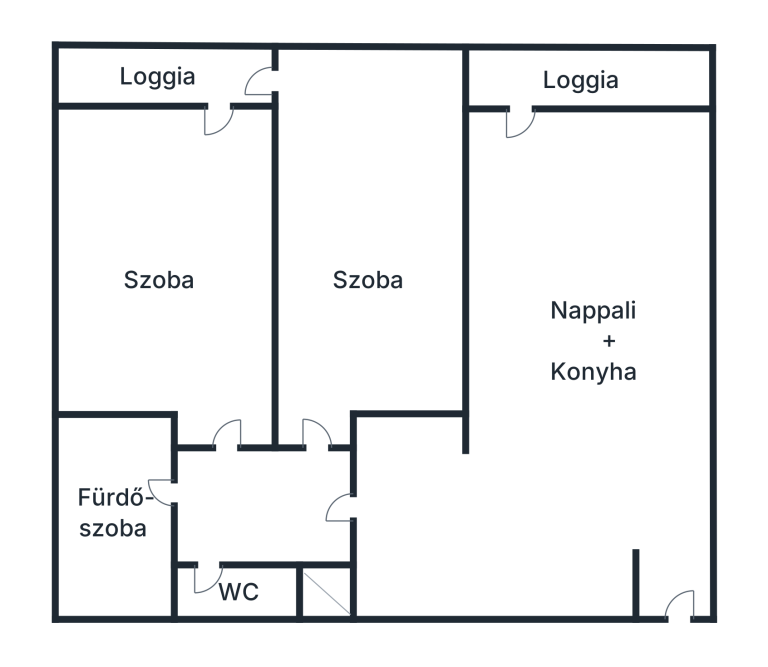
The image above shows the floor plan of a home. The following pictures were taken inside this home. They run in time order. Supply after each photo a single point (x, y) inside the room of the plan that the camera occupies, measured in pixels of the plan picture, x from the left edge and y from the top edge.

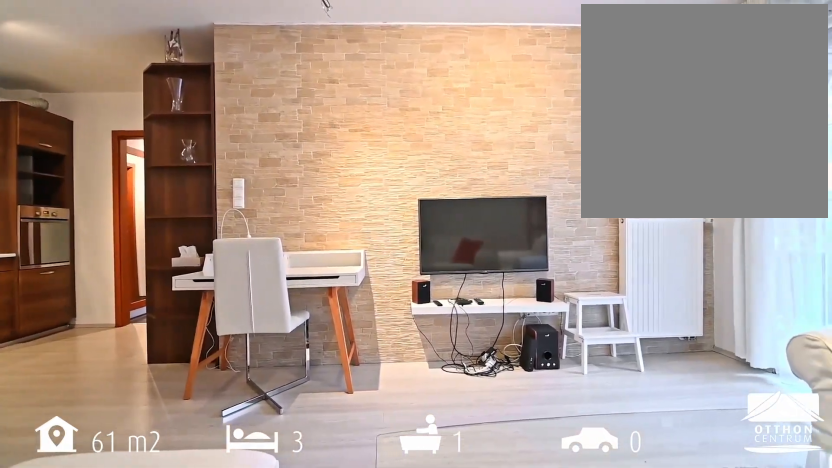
(569, 439)
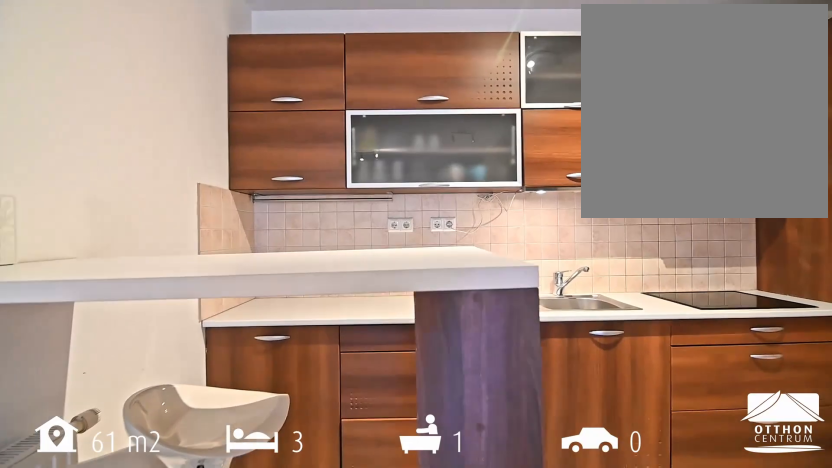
(569, 439)
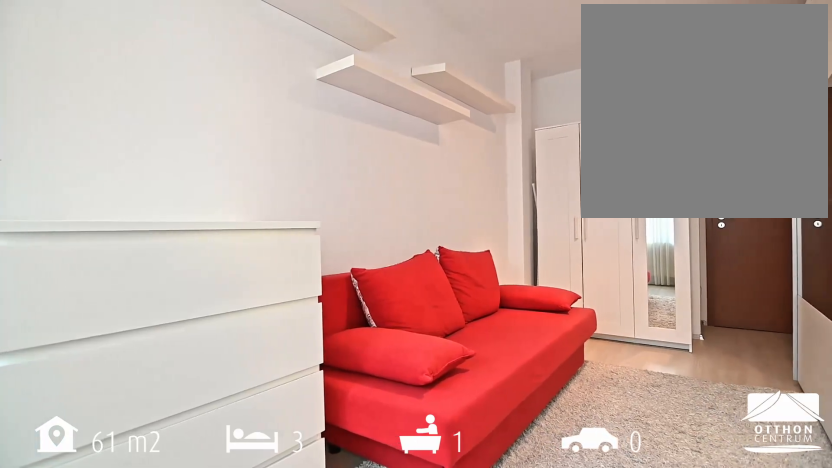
(374, 243)
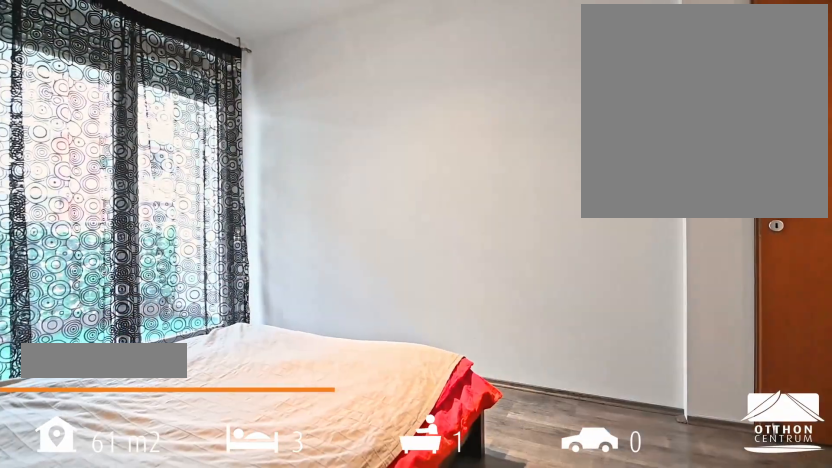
(164, 276)
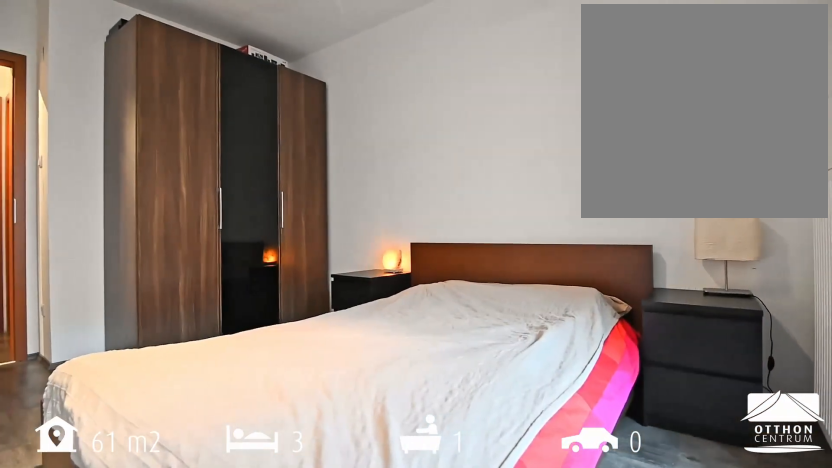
(164, 276)
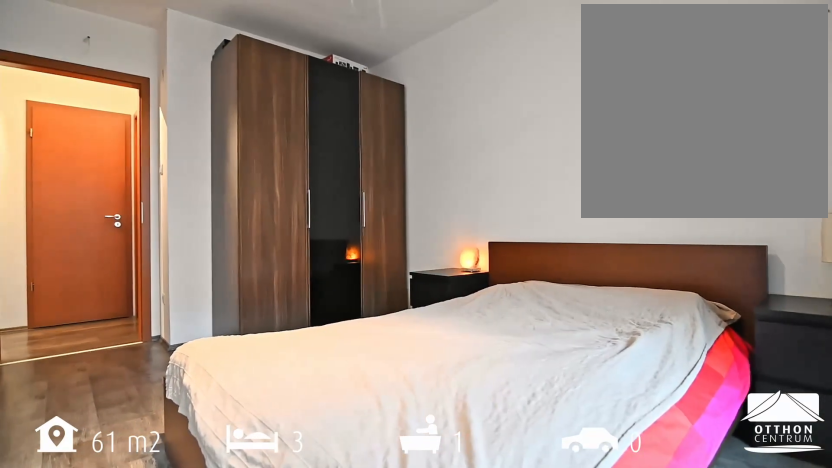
(164, 276)
